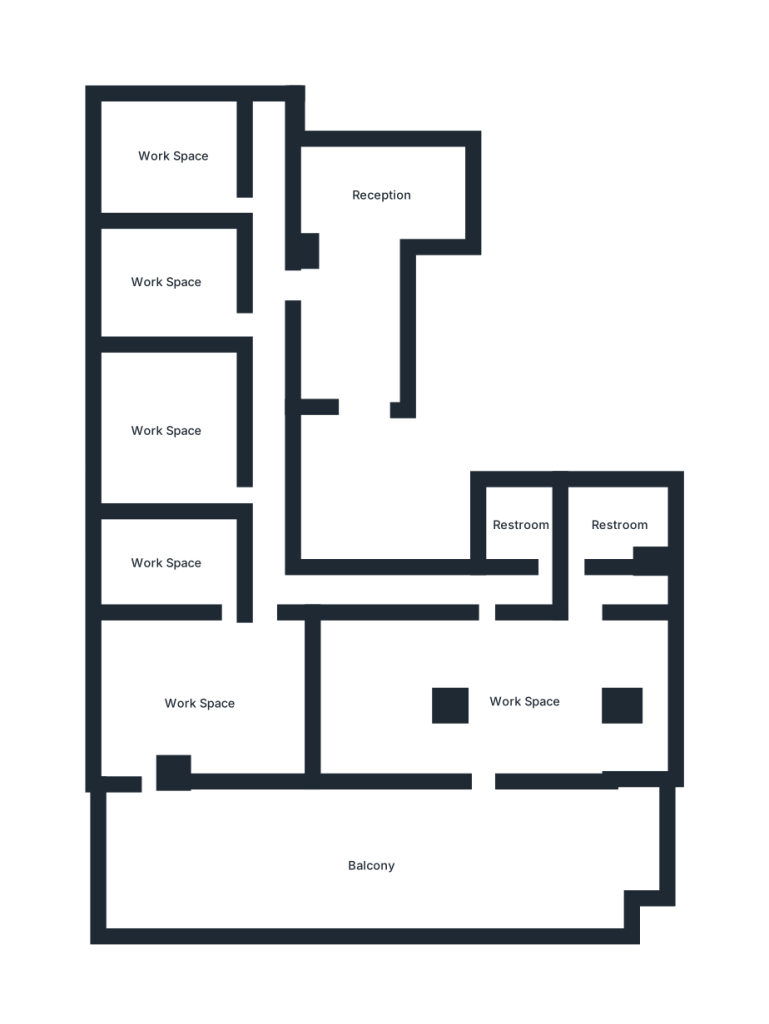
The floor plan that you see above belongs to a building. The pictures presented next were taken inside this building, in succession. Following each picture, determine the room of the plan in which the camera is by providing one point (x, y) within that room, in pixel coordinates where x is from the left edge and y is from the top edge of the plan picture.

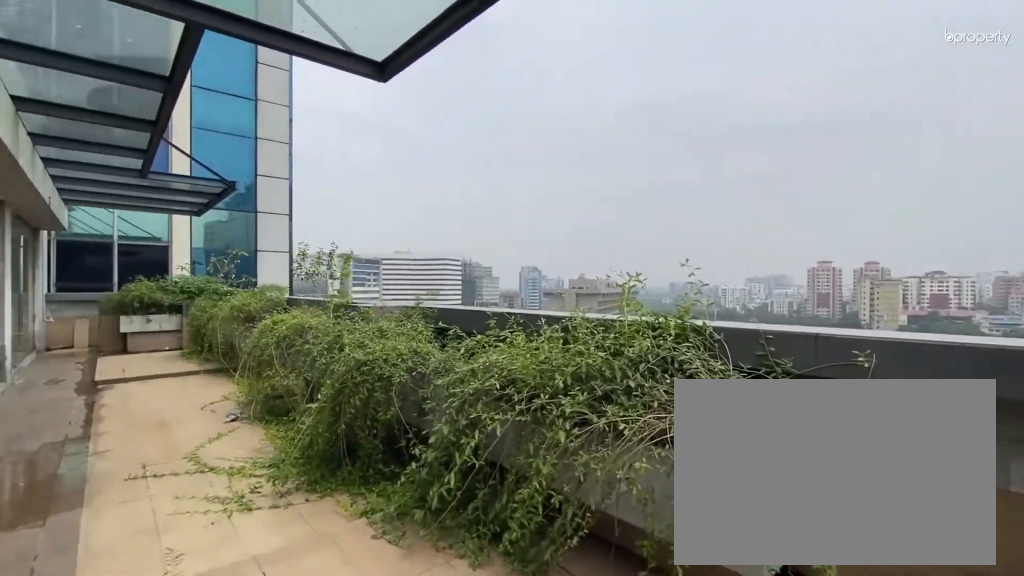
(214, 874)
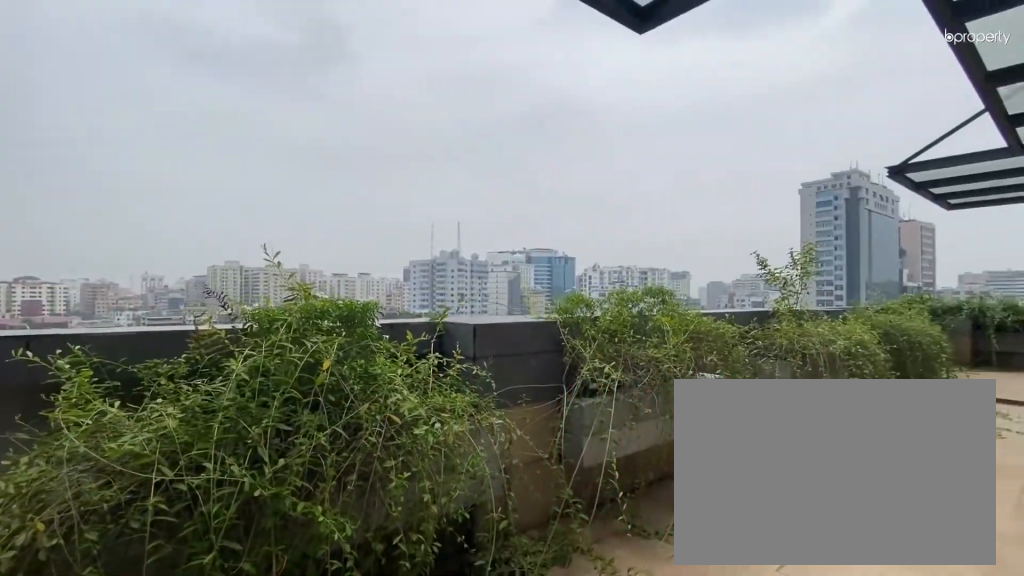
(449, 875)
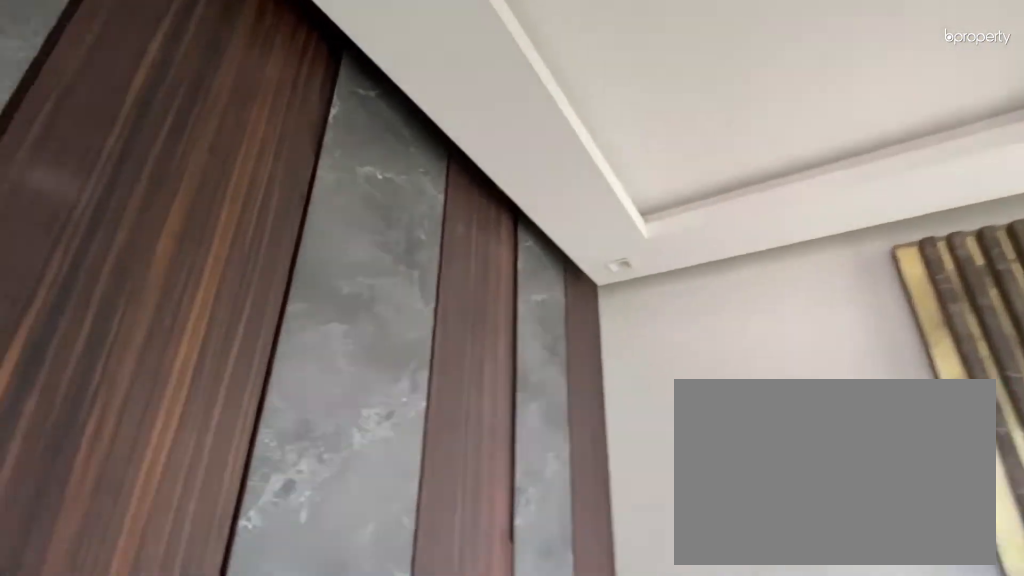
(165, 563)
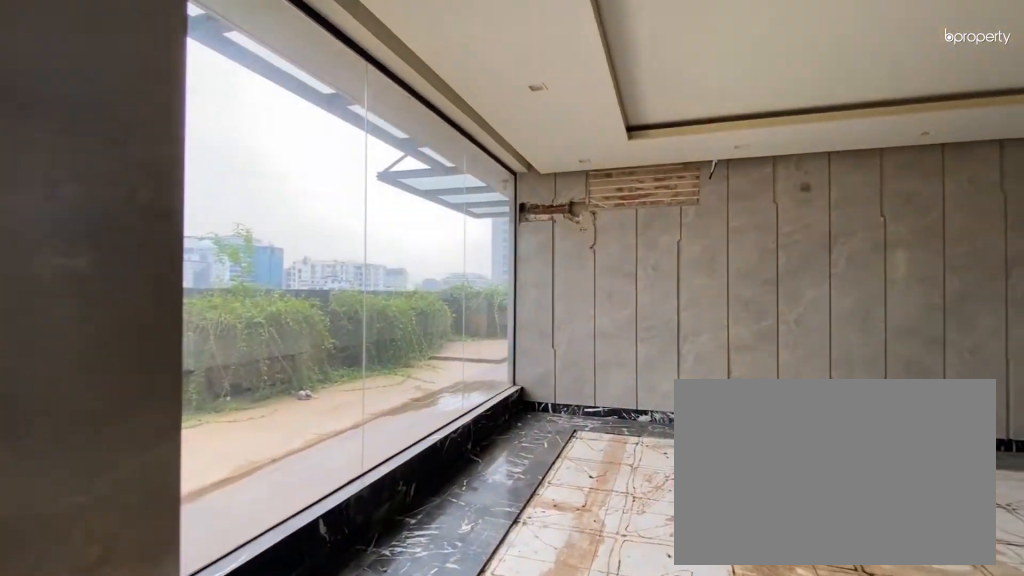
(502, 694)
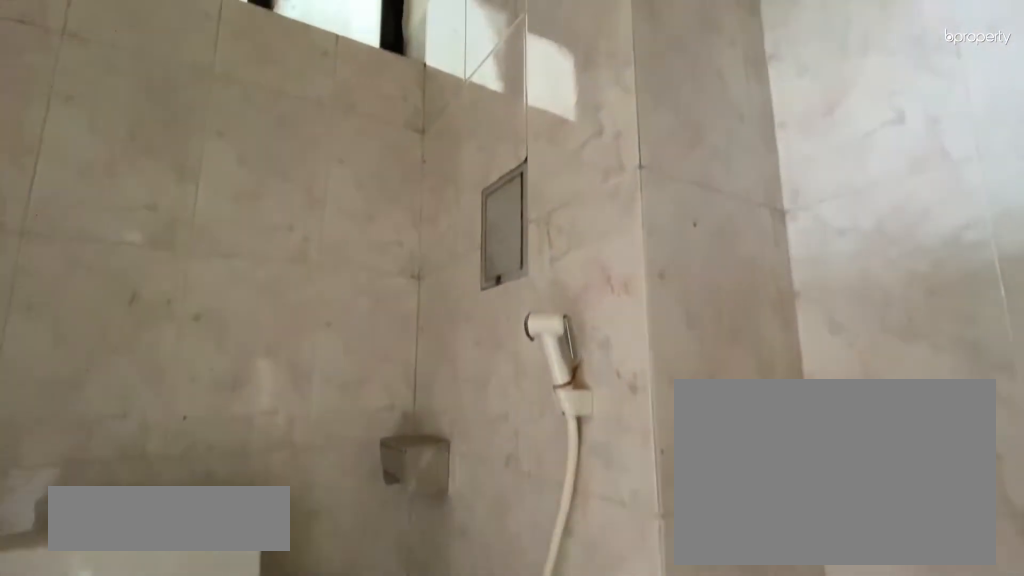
(610, 528)
